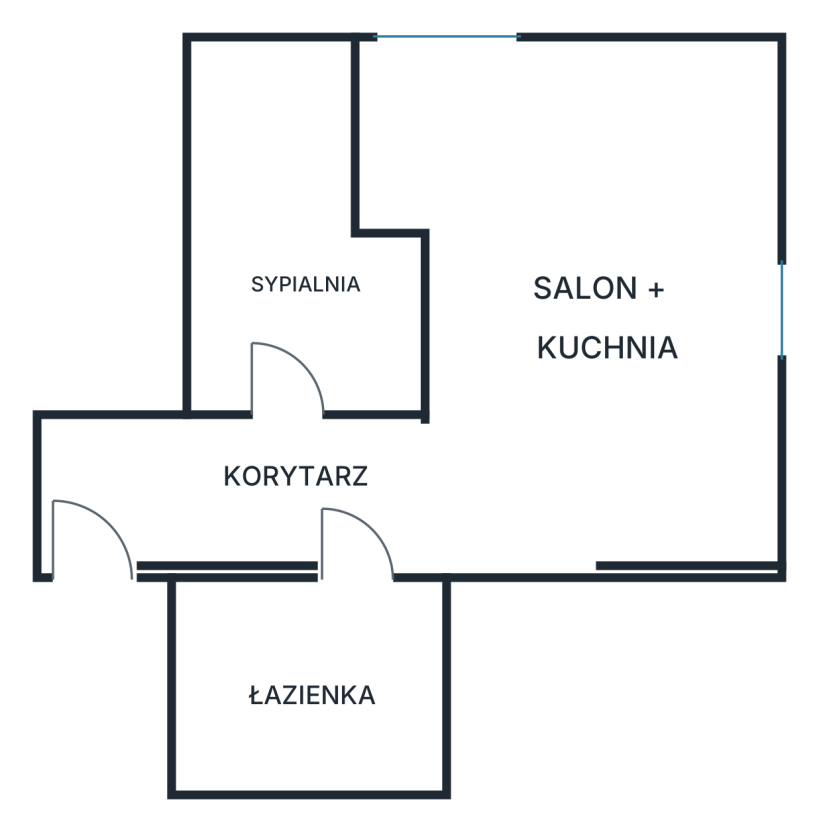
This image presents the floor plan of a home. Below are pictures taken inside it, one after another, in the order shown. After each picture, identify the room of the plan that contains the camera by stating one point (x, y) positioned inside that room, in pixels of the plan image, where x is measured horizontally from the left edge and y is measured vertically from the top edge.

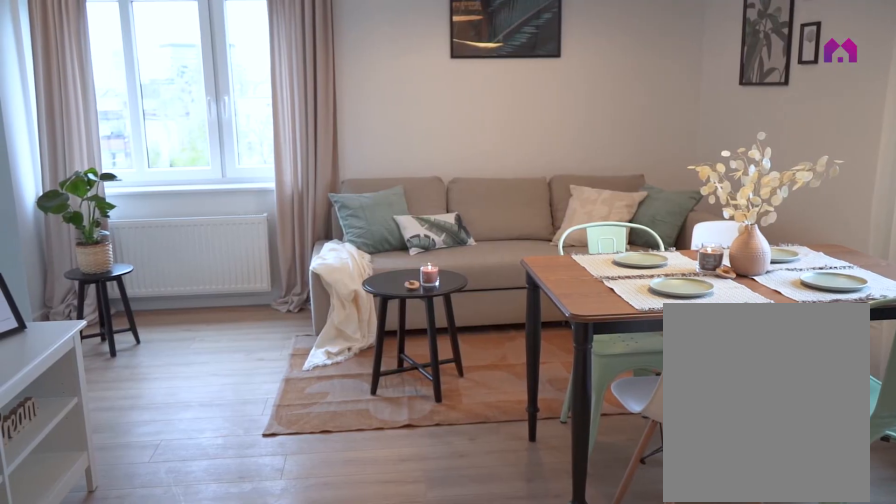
(571, 306)
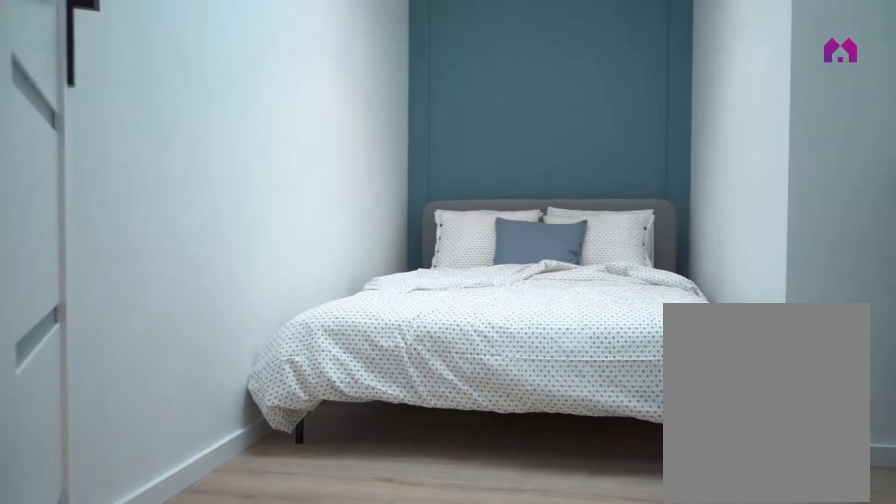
(291, 226)
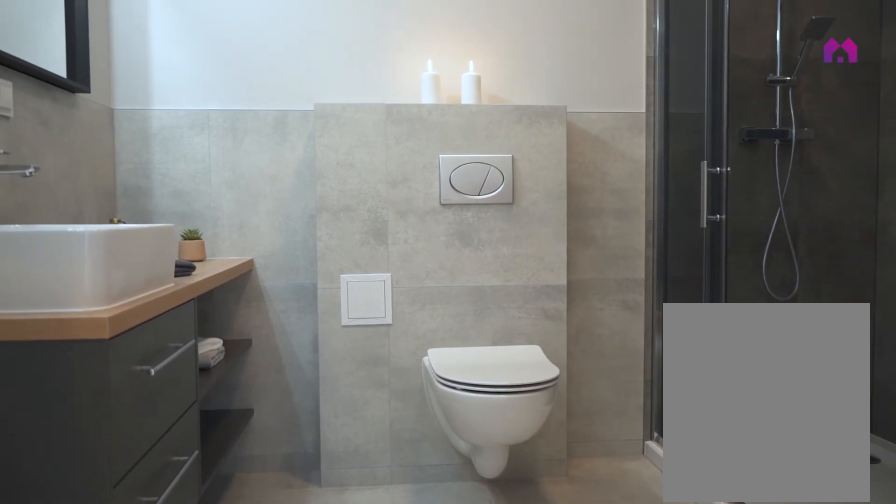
(309, 687)
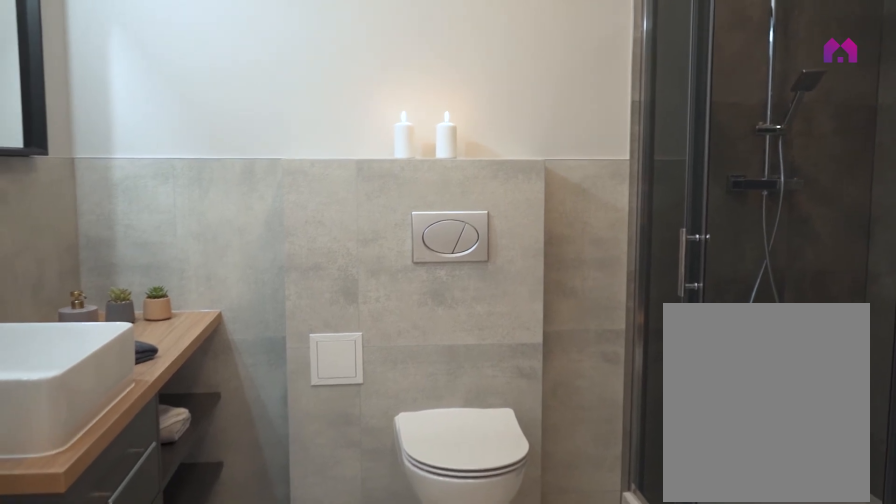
(309, 687)
